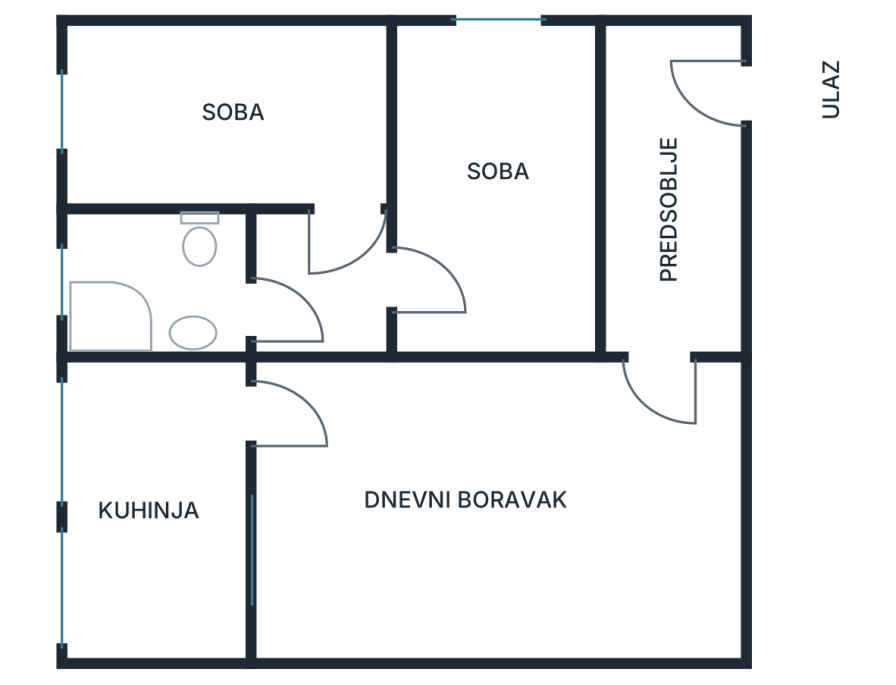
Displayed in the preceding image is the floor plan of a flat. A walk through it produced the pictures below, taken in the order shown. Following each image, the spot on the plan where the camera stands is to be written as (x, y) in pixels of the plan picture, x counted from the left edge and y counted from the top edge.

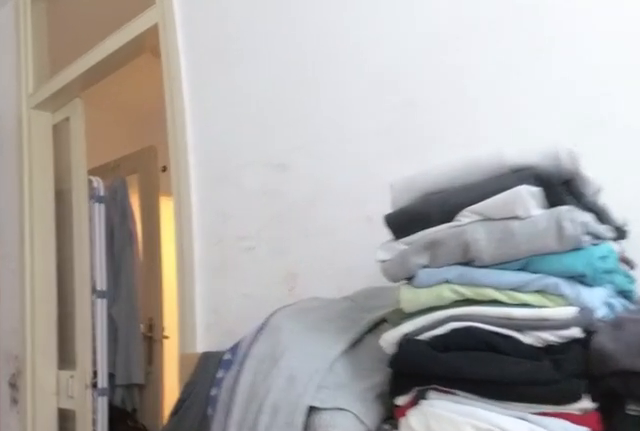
(496, 82)
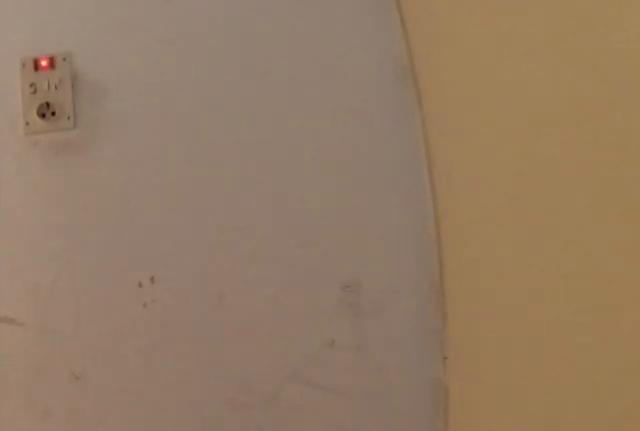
(402, 310)
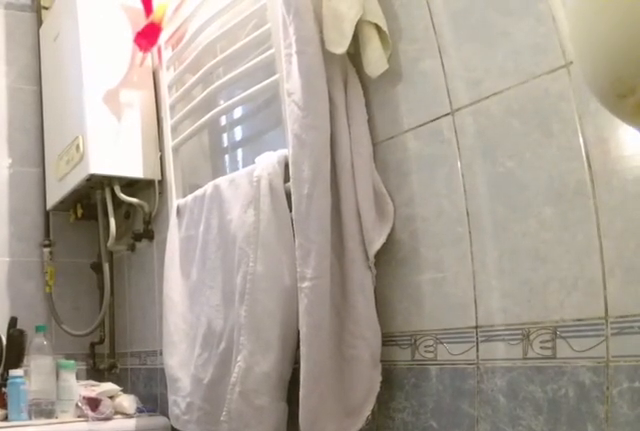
(268, 296)
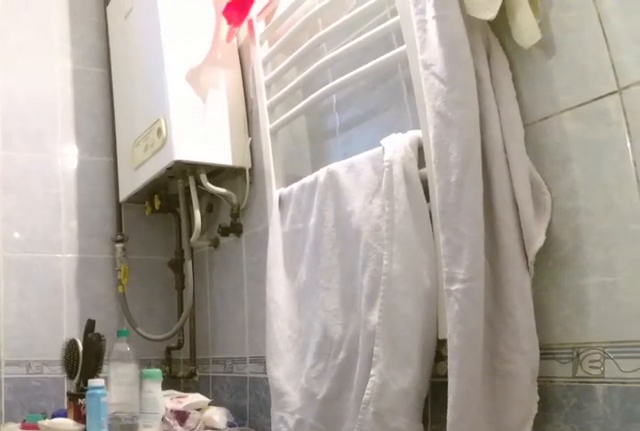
(268, 295)
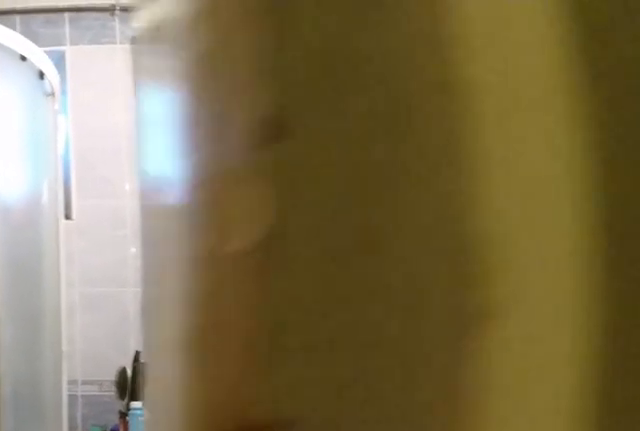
(270, 295)
